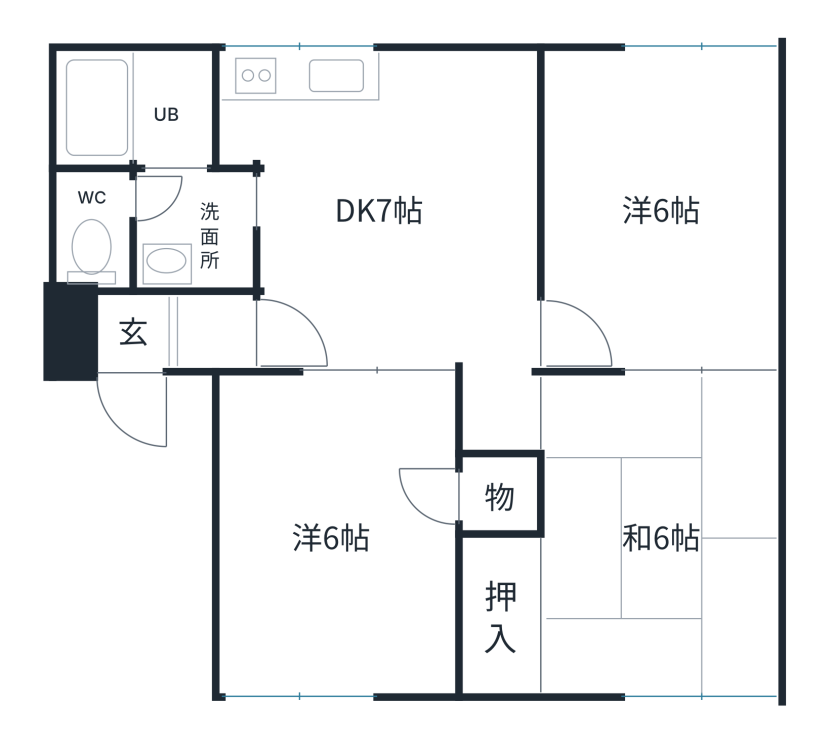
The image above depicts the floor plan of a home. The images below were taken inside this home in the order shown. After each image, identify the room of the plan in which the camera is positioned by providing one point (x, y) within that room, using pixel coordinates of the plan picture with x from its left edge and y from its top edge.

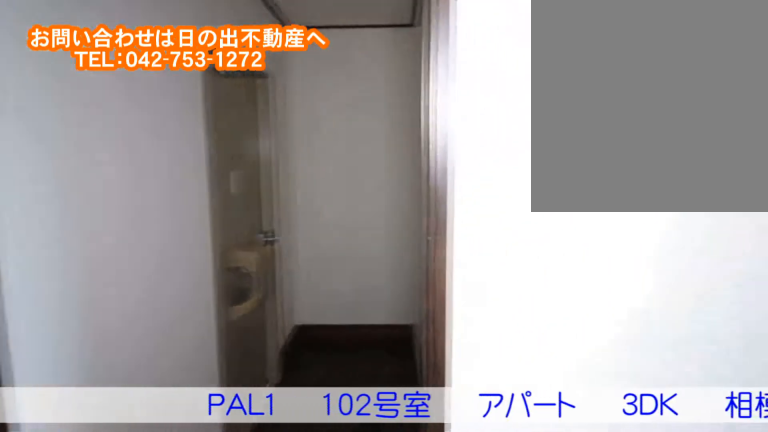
(377, 228)
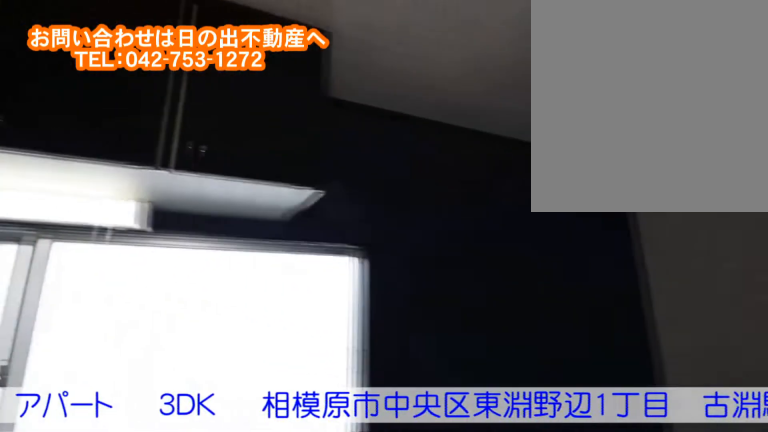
(377, 228)
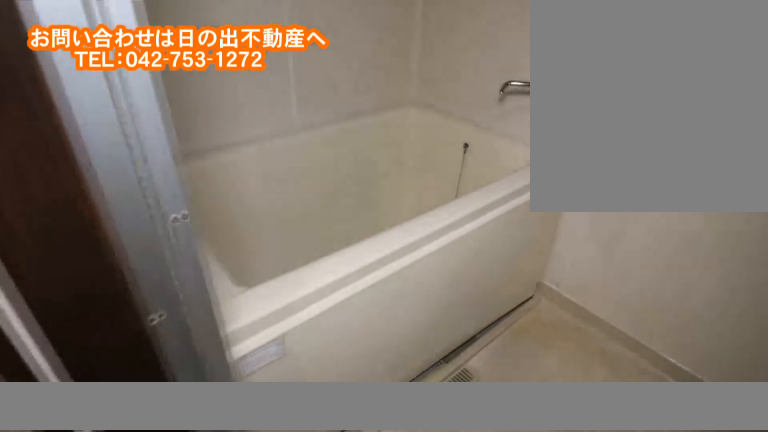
(137, 106)
